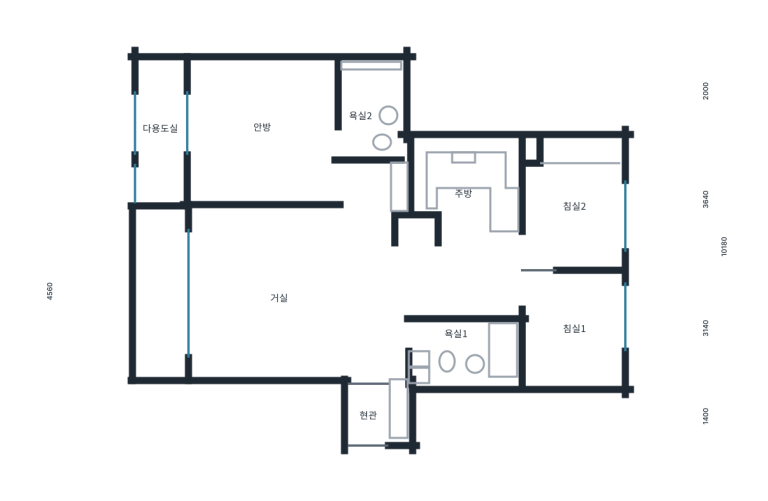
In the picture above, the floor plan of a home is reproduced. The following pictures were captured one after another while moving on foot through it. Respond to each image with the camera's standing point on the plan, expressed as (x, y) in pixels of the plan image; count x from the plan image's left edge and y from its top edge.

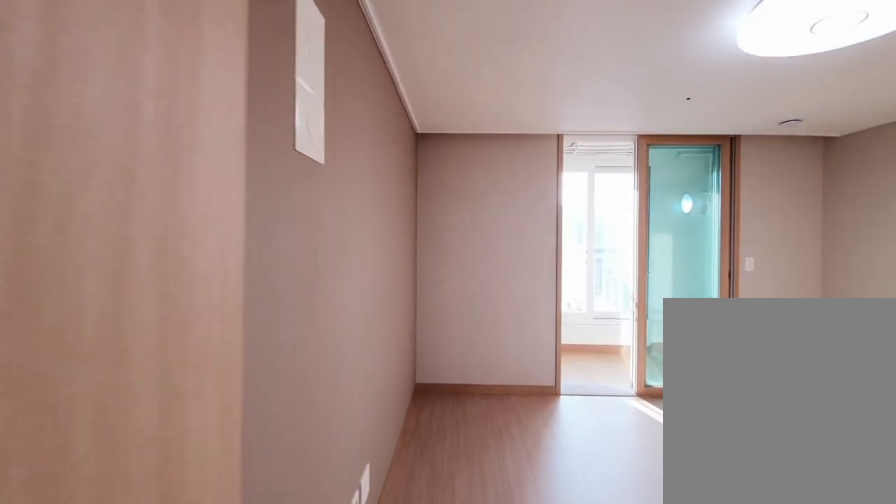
(252, 137)
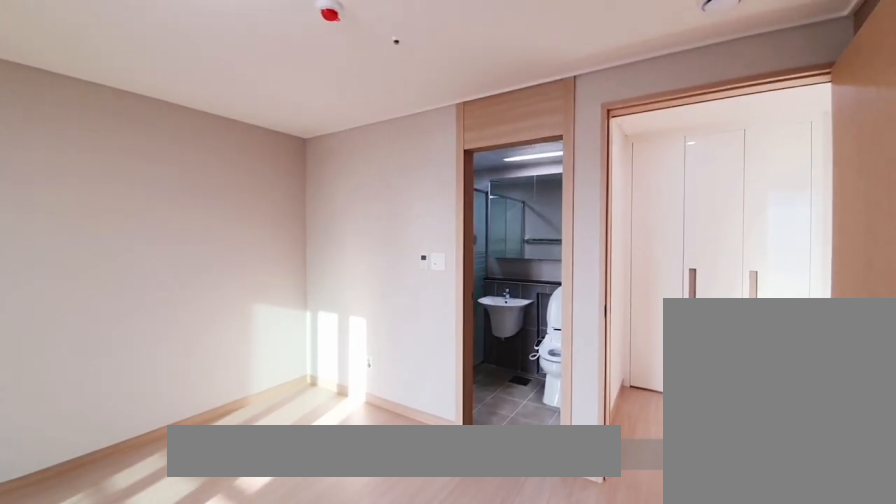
(250, 139)
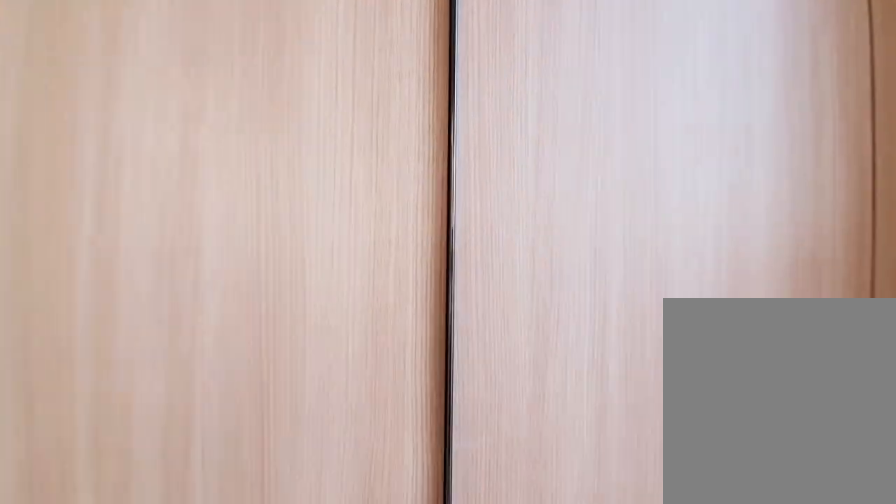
(180, 150)
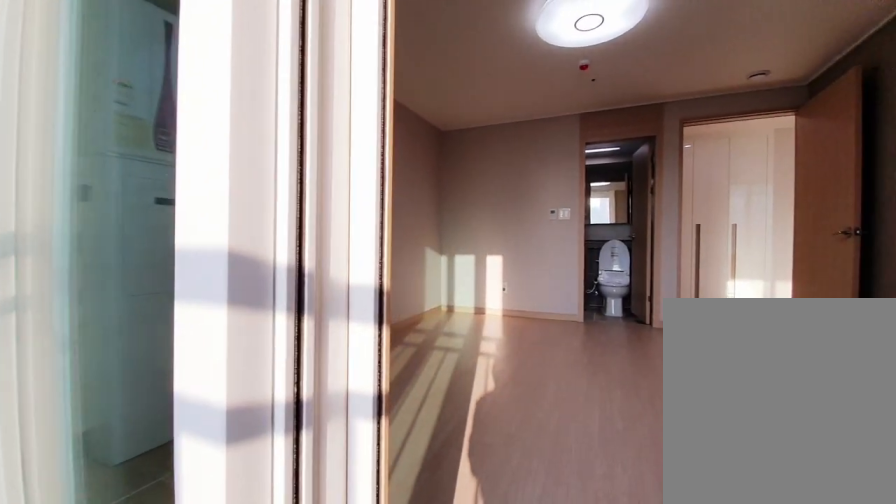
(179, 150)
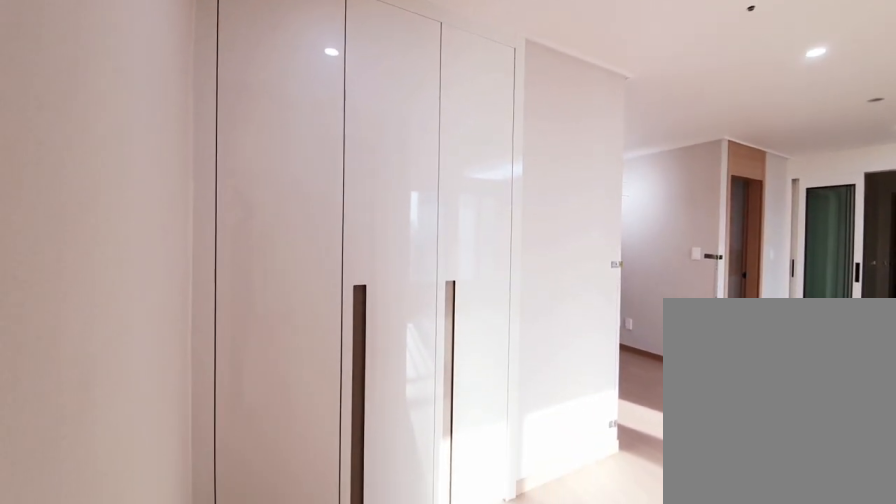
(363, 198)
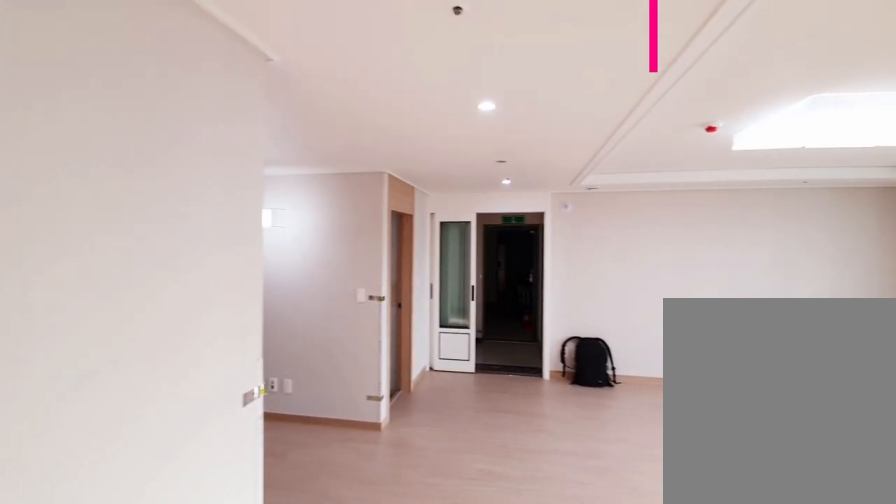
(364, 198)
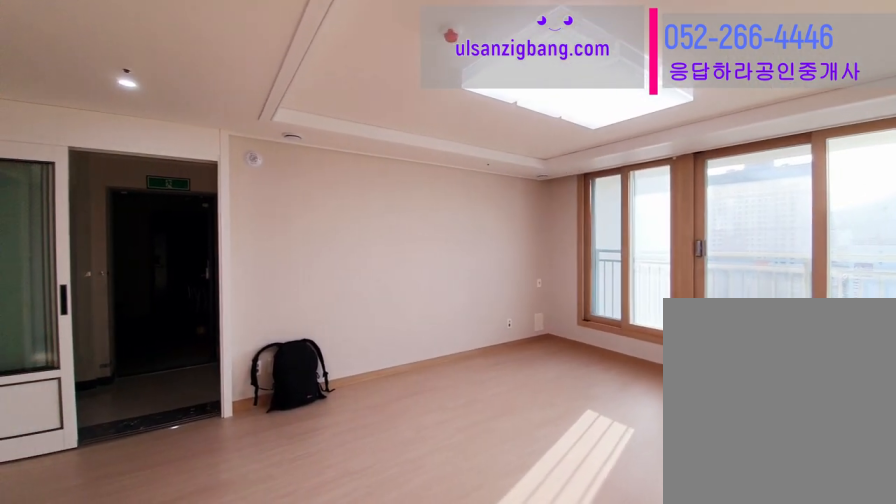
(373, 262)
